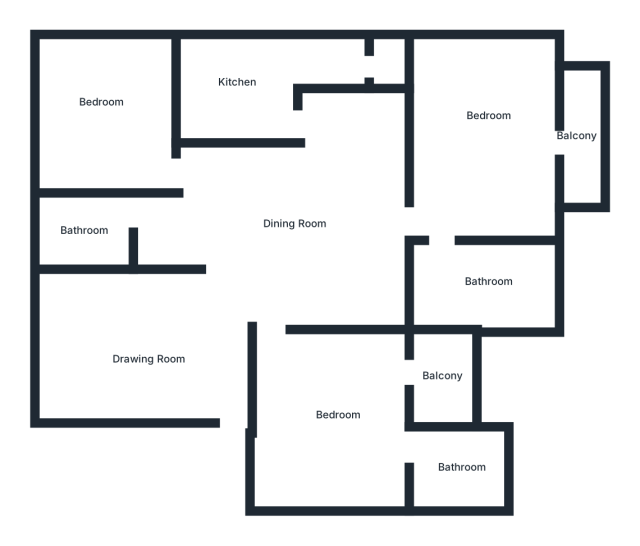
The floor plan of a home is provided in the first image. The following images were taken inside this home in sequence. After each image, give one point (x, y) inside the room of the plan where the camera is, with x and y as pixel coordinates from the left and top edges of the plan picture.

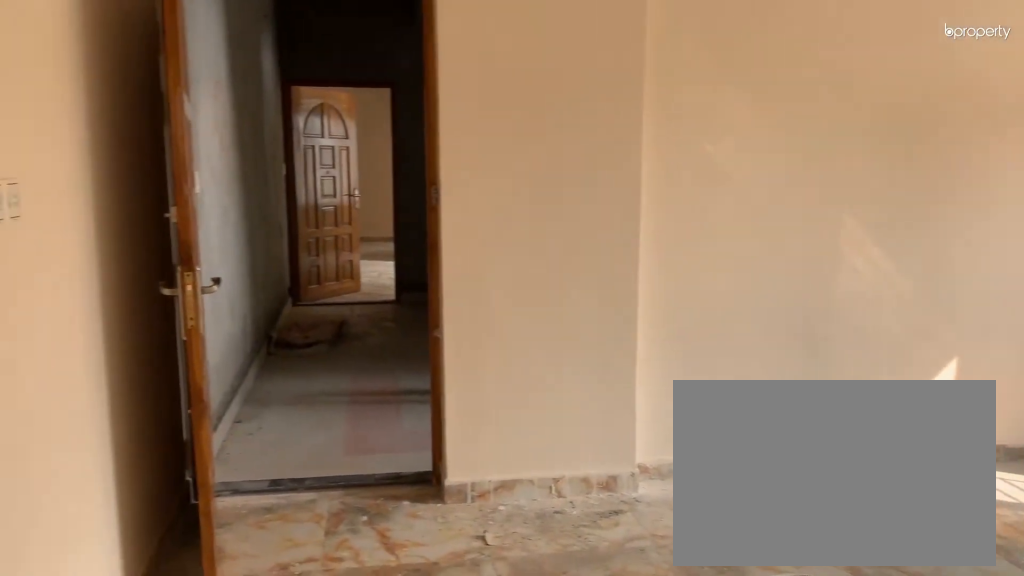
(299, 206)
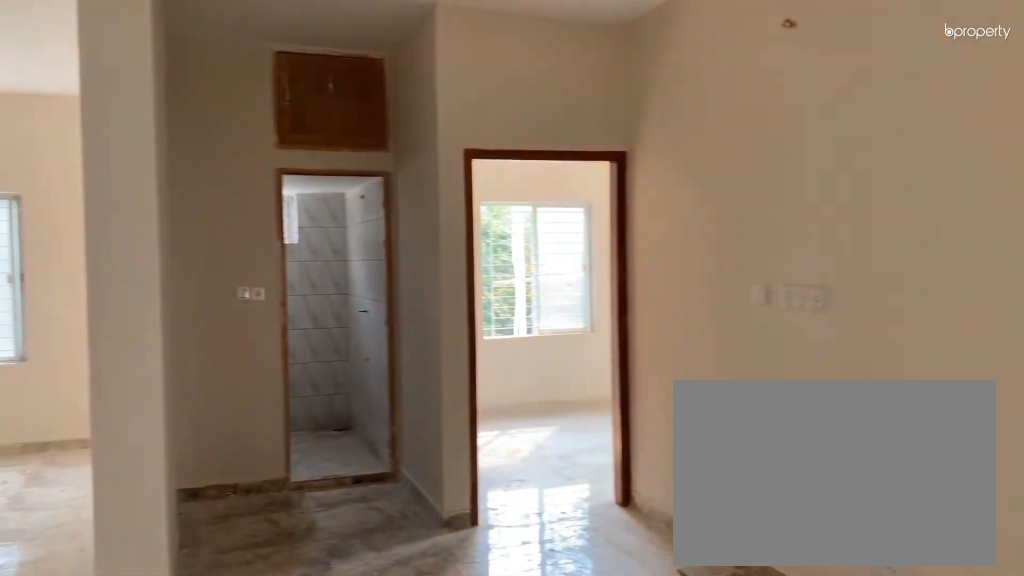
(299, 206)
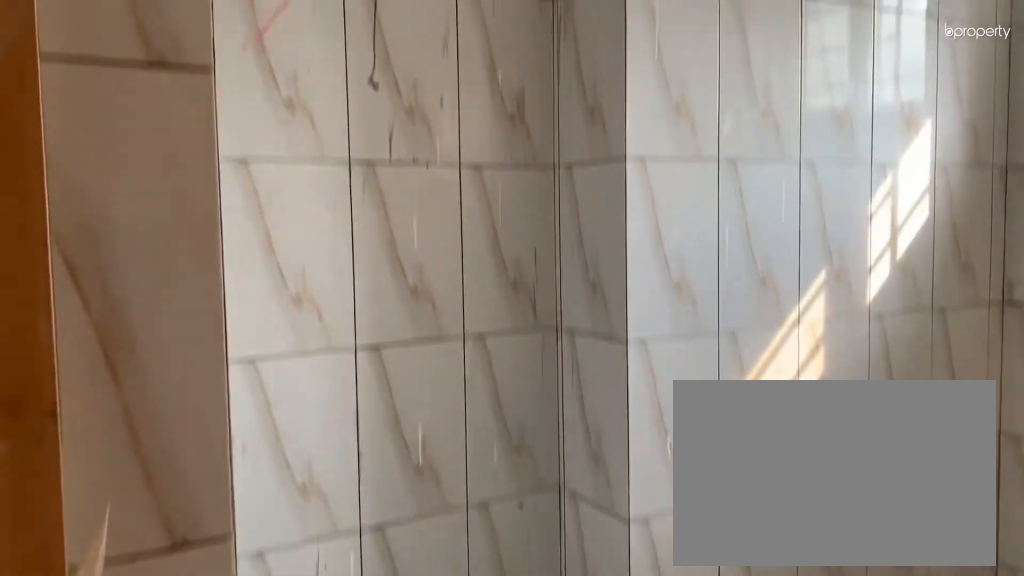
(83, 232)
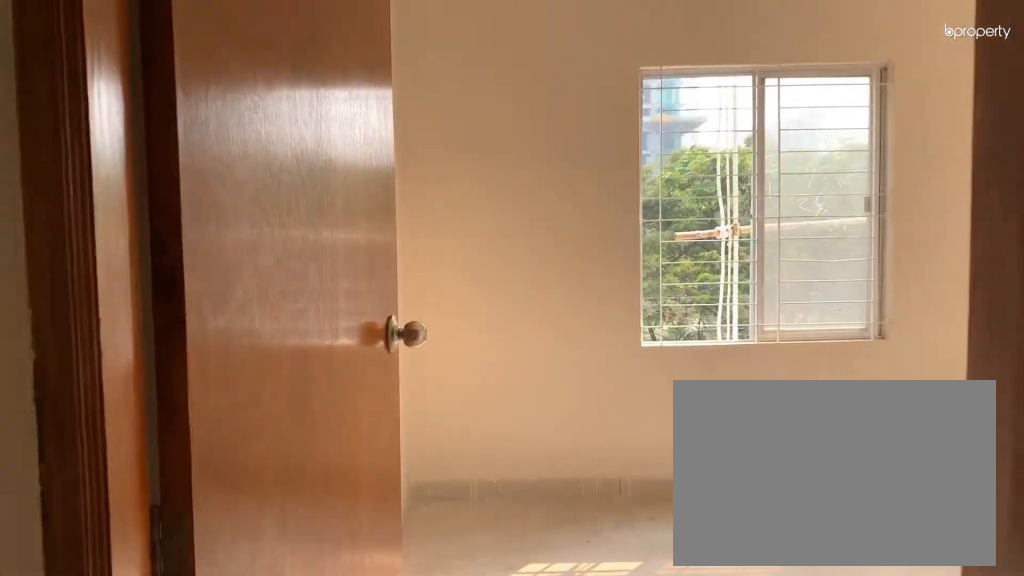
(153, 147)
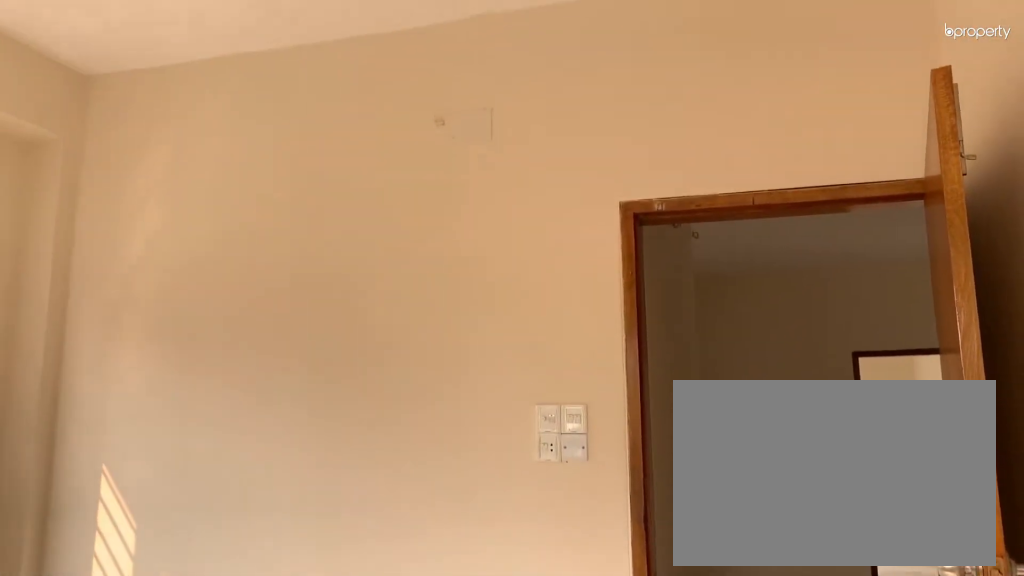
(112, 106)
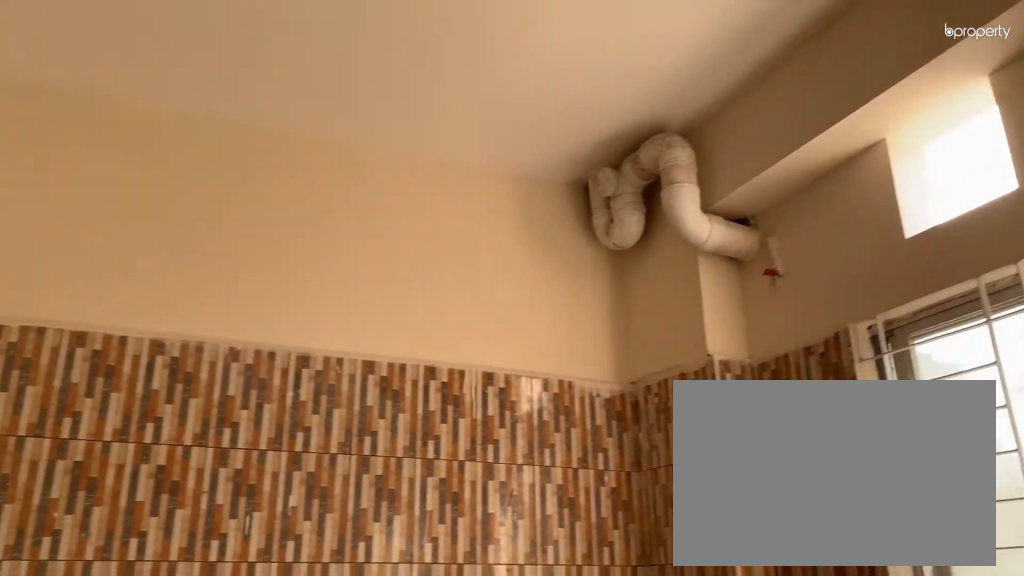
(249, 87)
